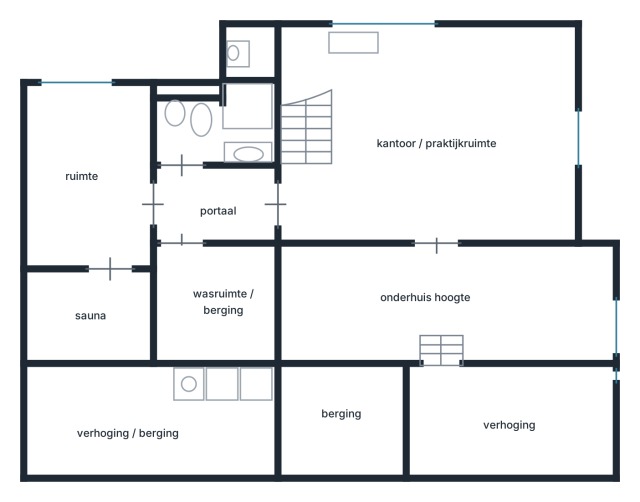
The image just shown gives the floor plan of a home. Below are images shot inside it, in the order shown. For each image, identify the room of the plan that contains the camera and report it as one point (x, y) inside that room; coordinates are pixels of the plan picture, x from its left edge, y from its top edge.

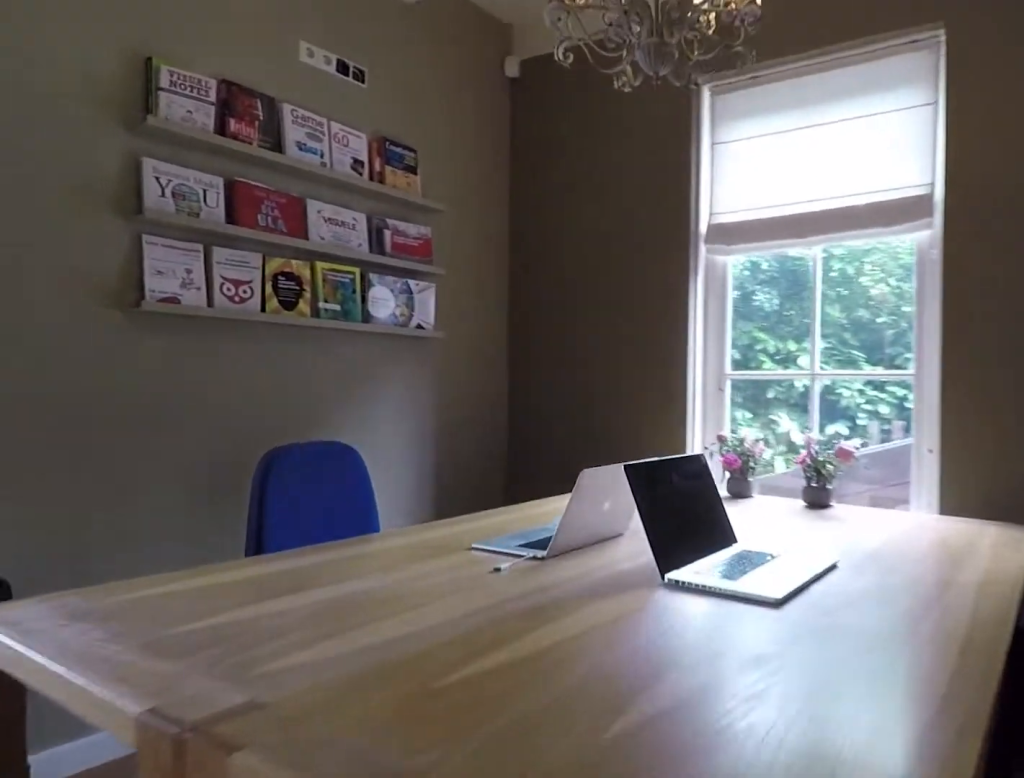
(410, 157)
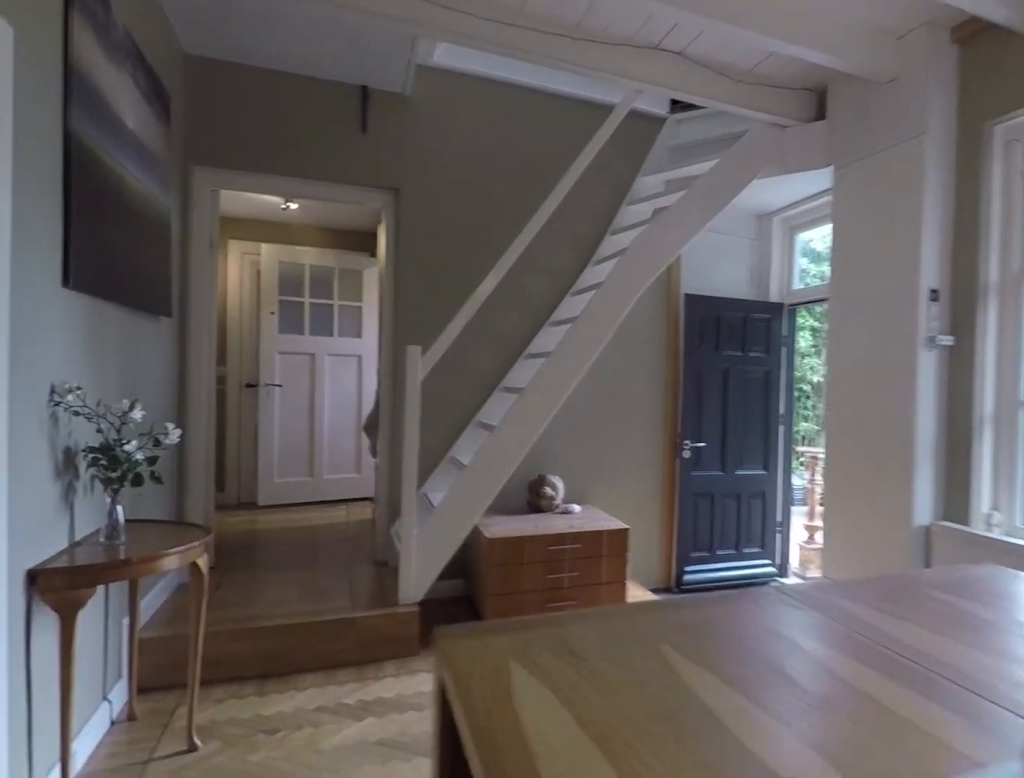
(410, 157)
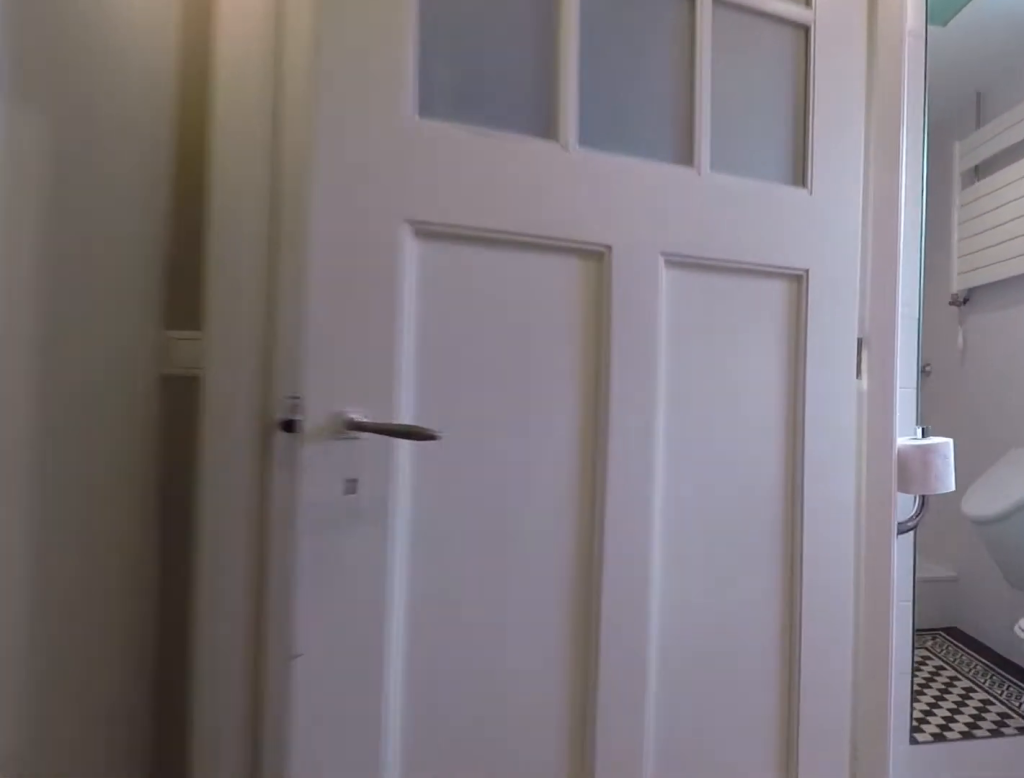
(215, 205)
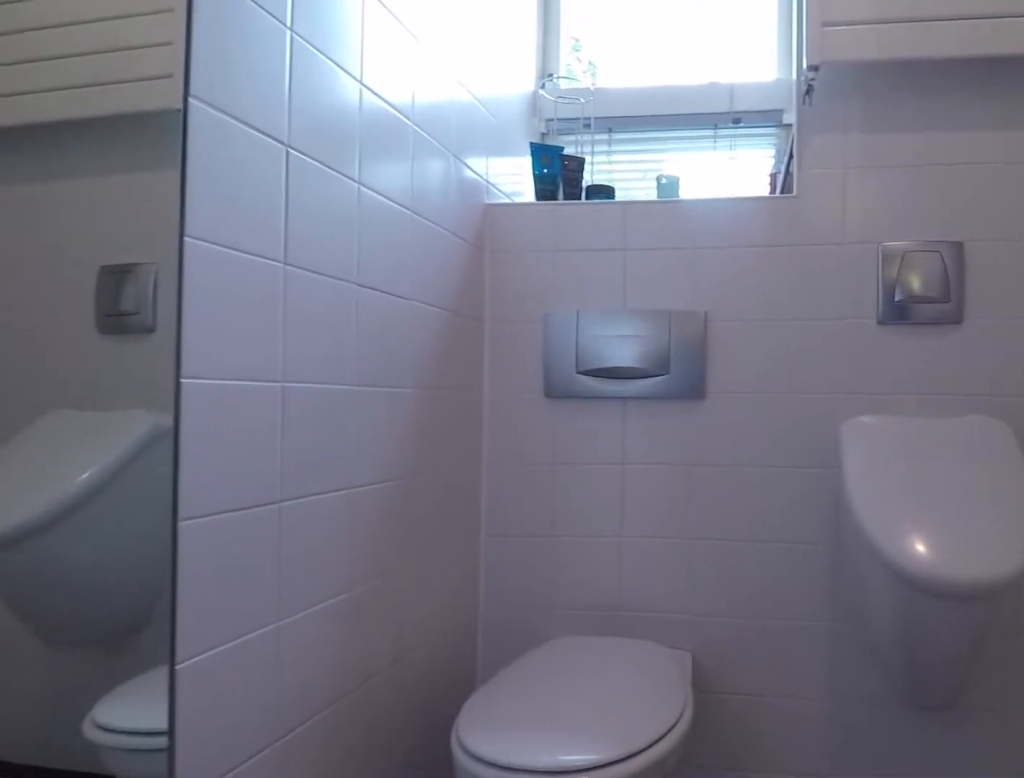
(219, 128)
